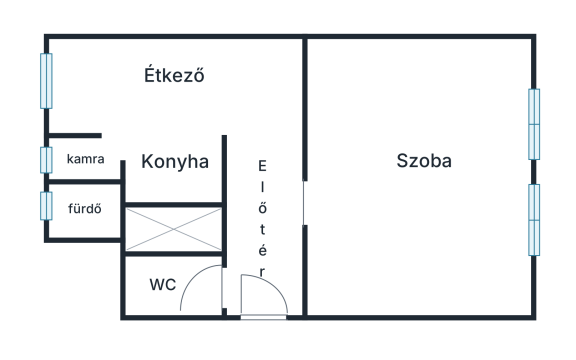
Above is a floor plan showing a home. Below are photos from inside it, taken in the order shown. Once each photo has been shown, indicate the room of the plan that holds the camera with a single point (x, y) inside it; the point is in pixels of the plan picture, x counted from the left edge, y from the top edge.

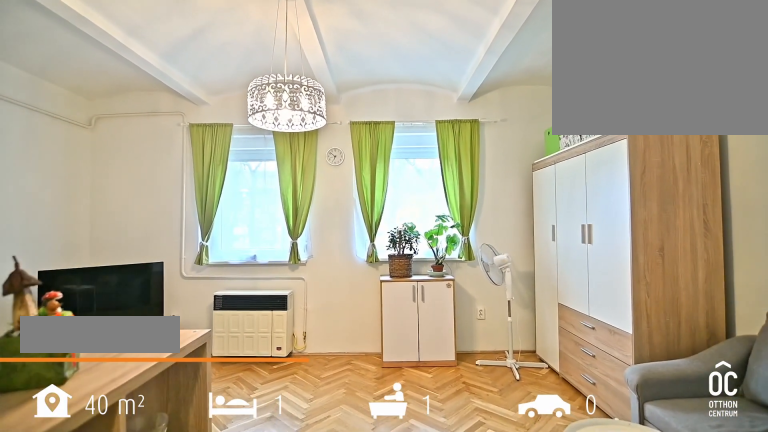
(421, 179)
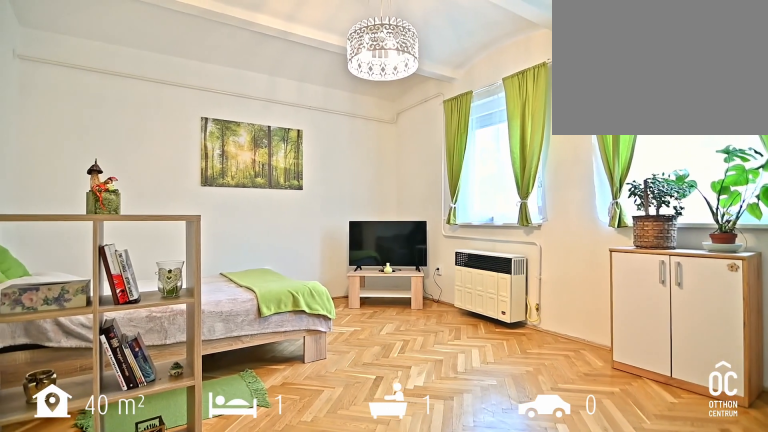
(421, 179)
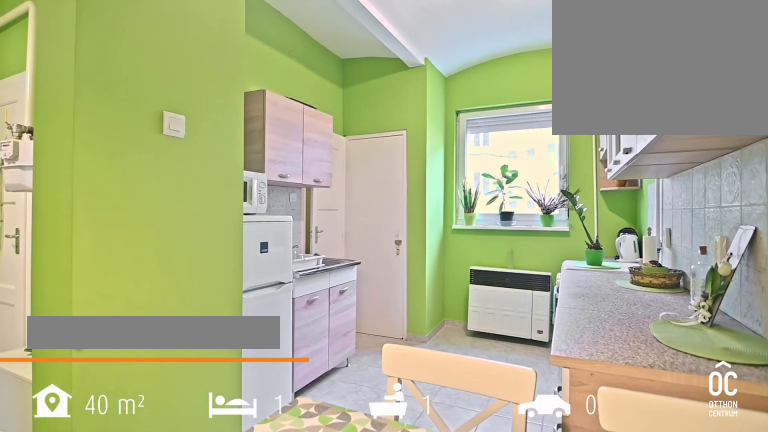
(175, 75)
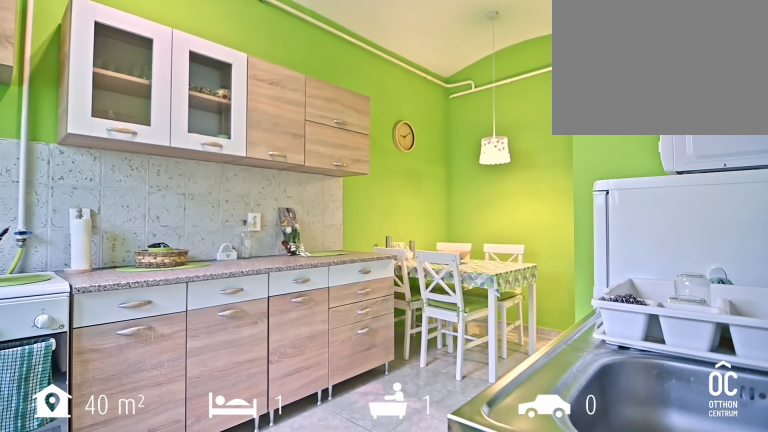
(174, 159)
